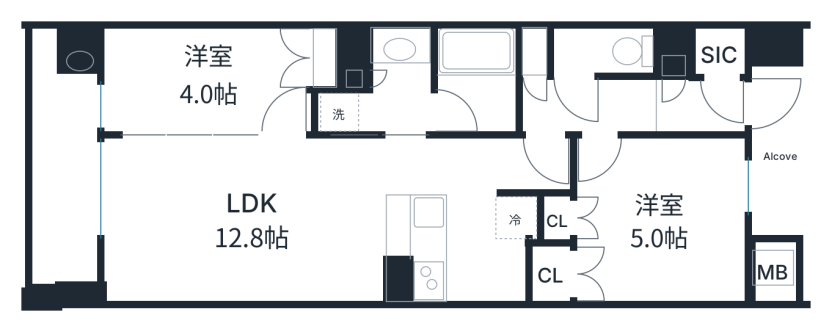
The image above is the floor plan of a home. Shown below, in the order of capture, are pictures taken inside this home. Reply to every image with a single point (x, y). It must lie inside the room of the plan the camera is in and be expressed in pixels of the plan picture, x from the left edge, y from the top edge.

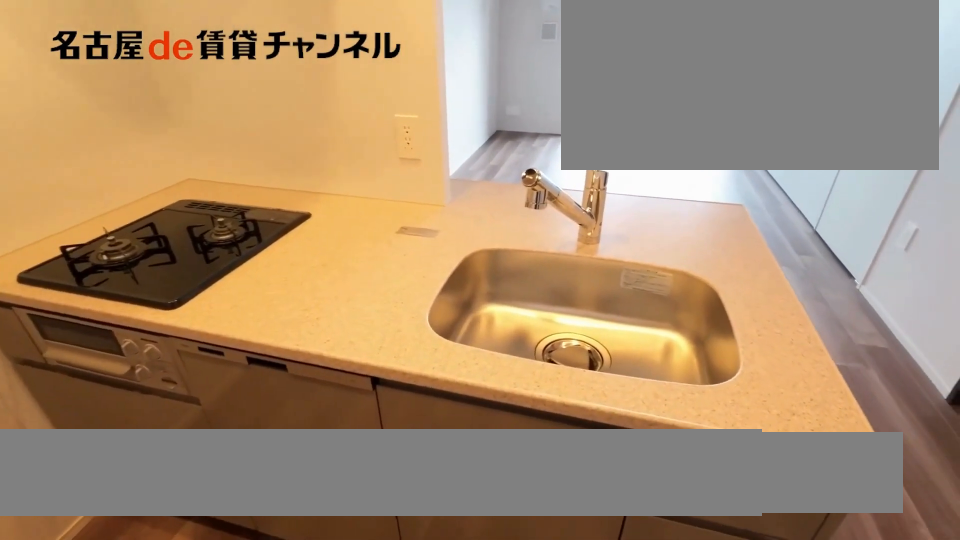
(451, 248)
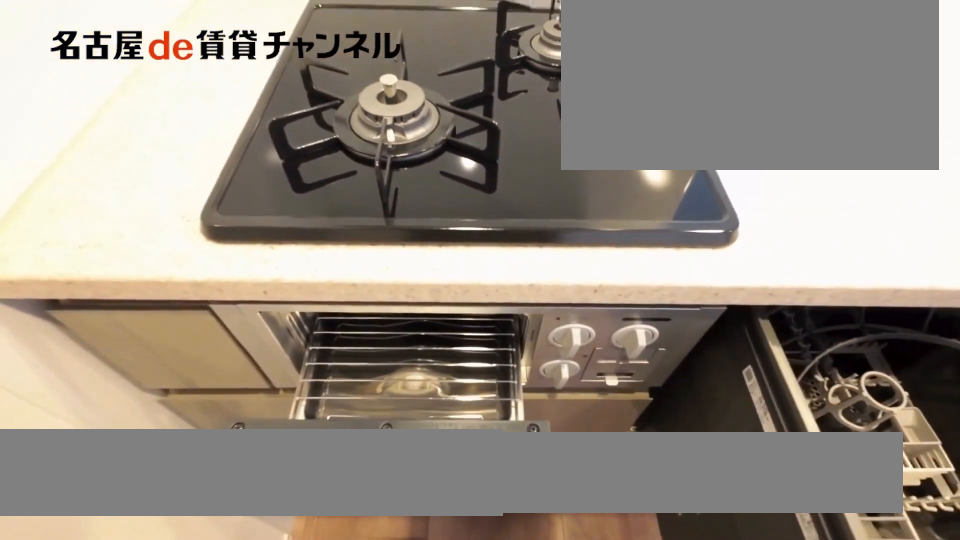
(451, 248)
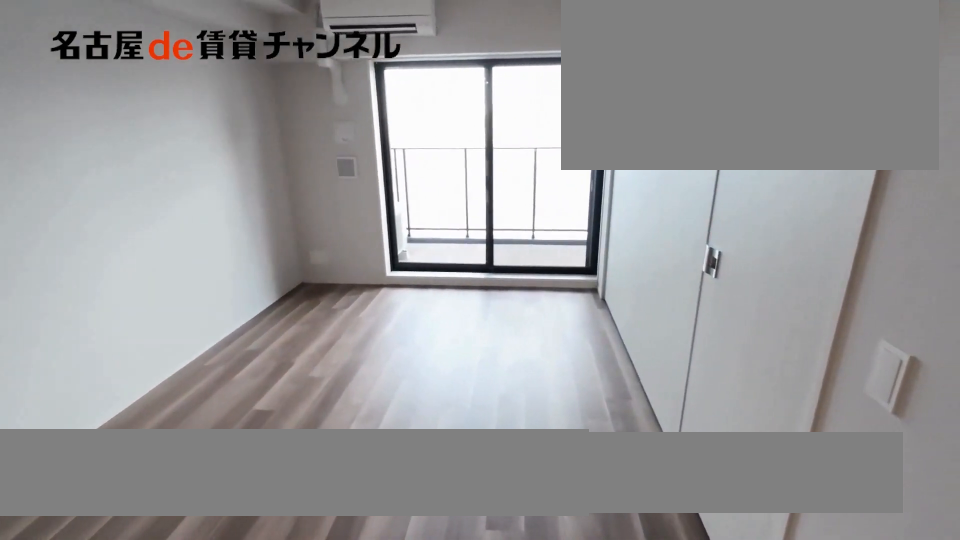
(240, 217)
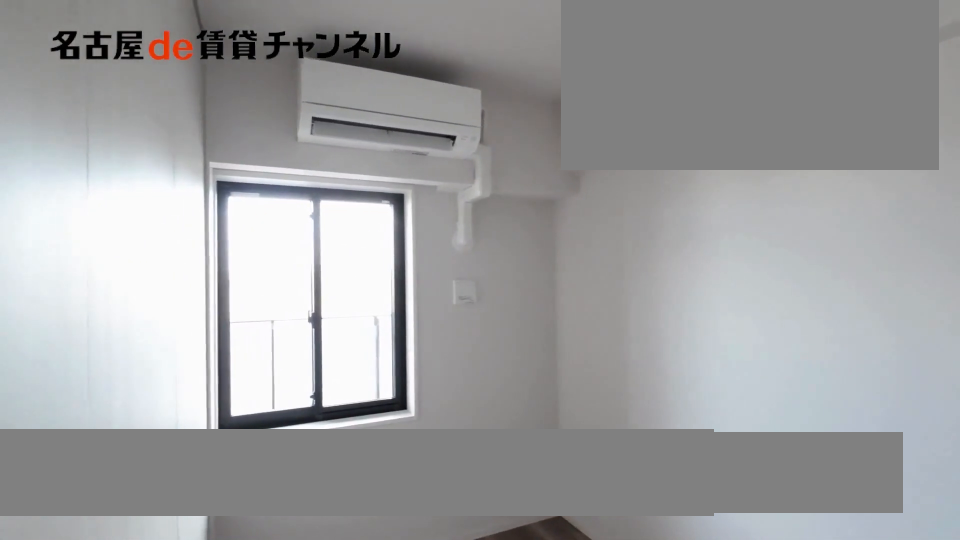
(204, 83)
